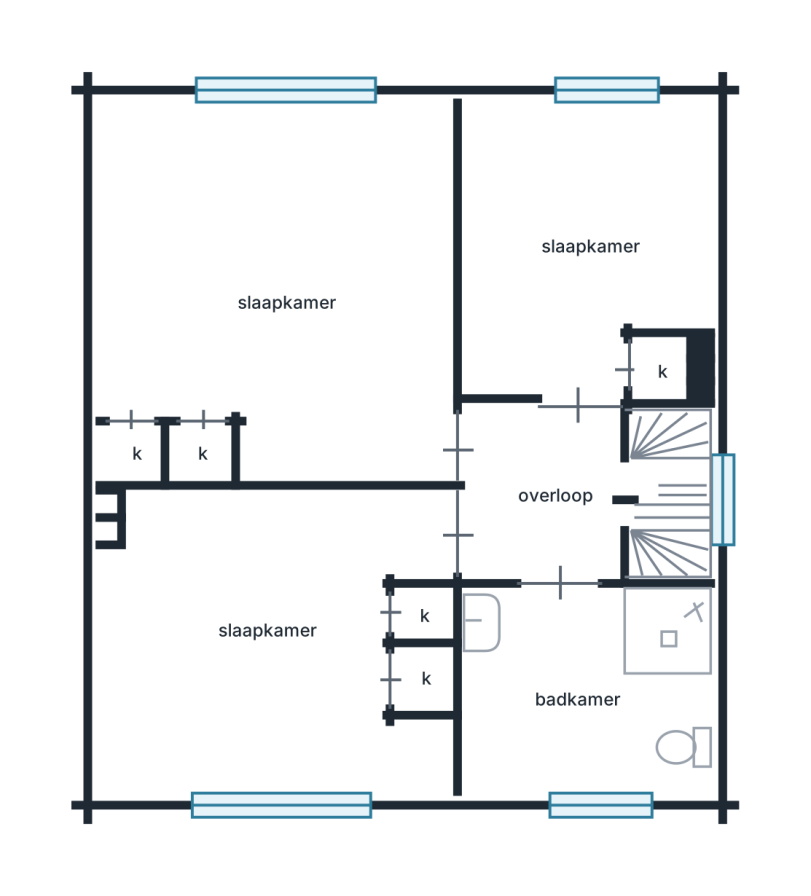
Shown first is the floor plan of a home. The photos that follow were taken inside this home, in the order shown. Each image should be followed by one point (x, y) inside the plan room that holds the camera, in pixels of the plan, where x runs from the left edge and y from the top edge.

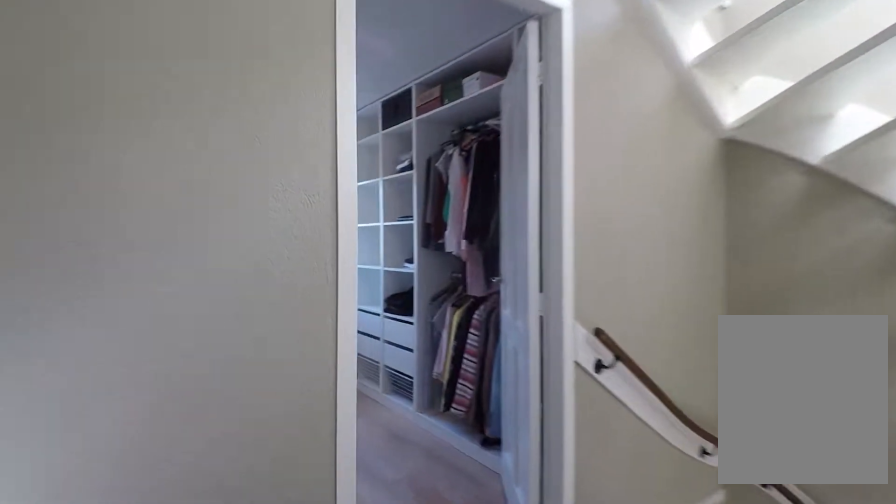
(586, 494)
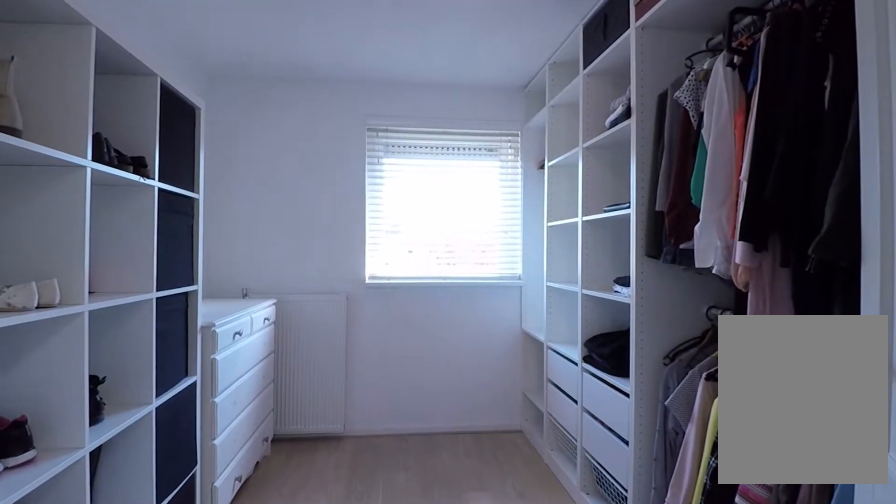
(580, 244)
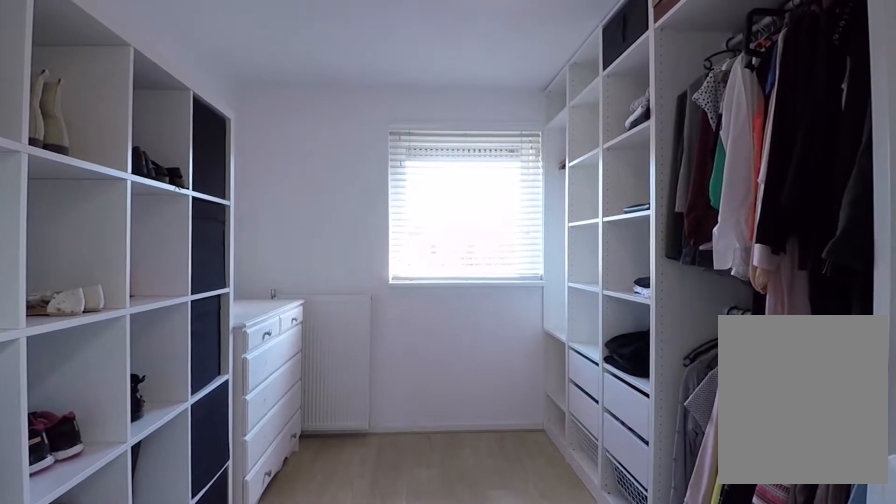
(580, 244)
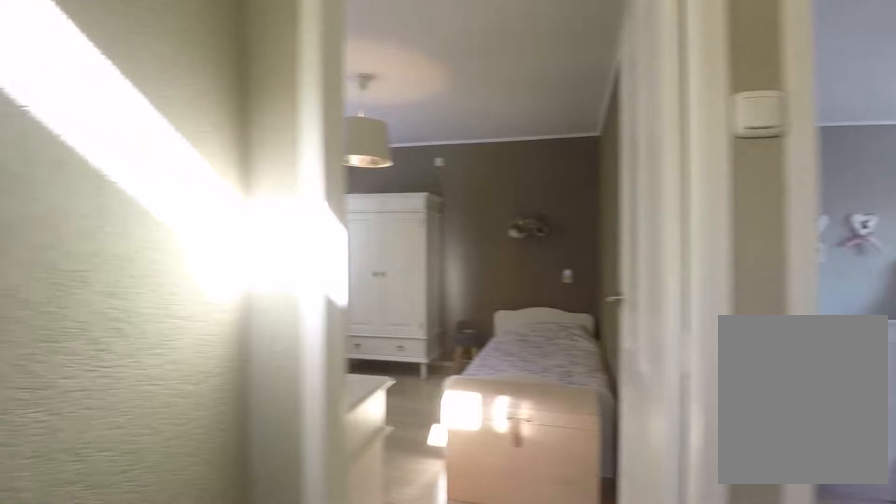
(586, 494)
